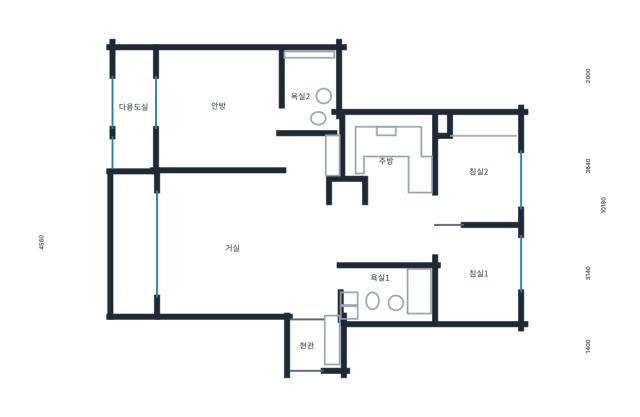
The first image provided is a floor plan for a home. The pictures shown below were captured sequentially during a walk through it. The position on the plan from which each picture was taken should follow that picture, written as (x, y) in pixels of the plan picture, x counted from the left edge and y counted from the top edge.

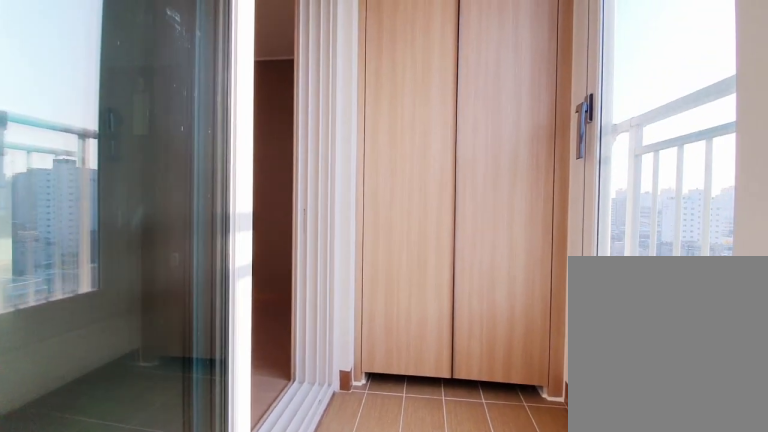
(151, 124)
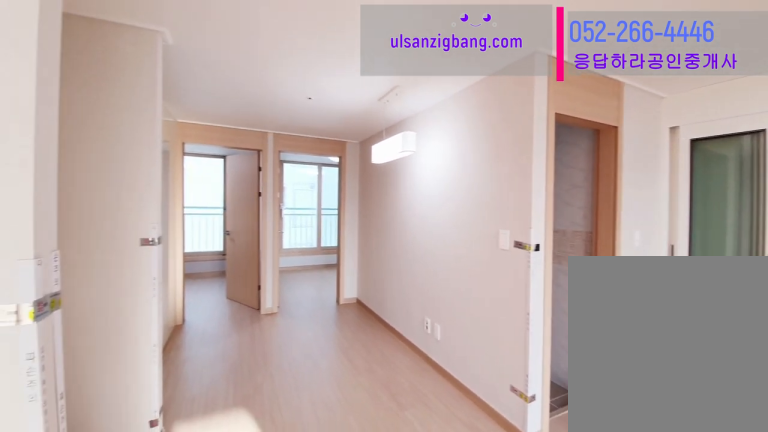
(313, 219)
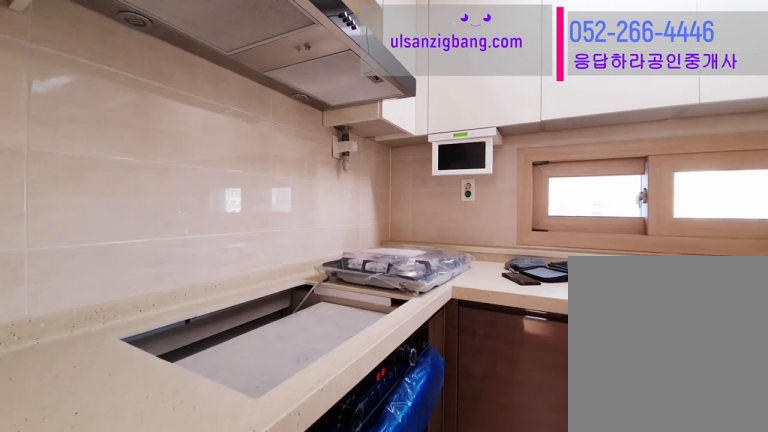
(391, 167)
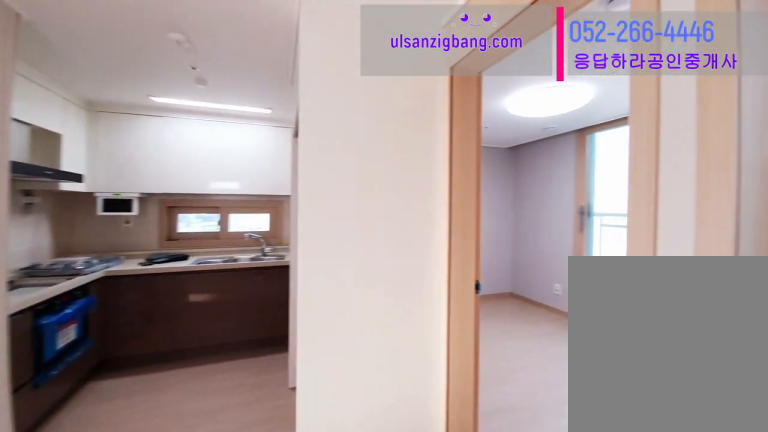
(396, 227)
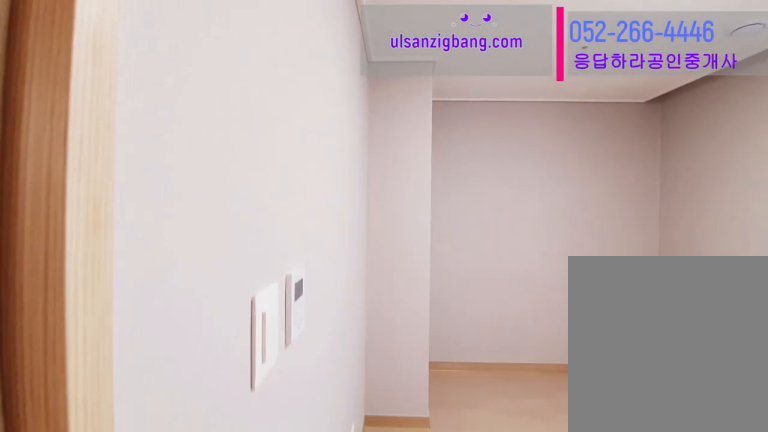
(490, 177)
